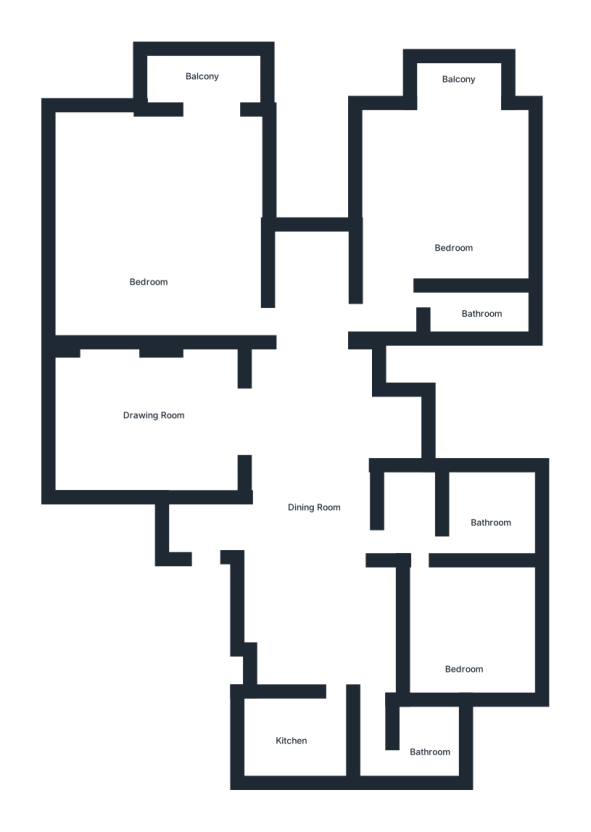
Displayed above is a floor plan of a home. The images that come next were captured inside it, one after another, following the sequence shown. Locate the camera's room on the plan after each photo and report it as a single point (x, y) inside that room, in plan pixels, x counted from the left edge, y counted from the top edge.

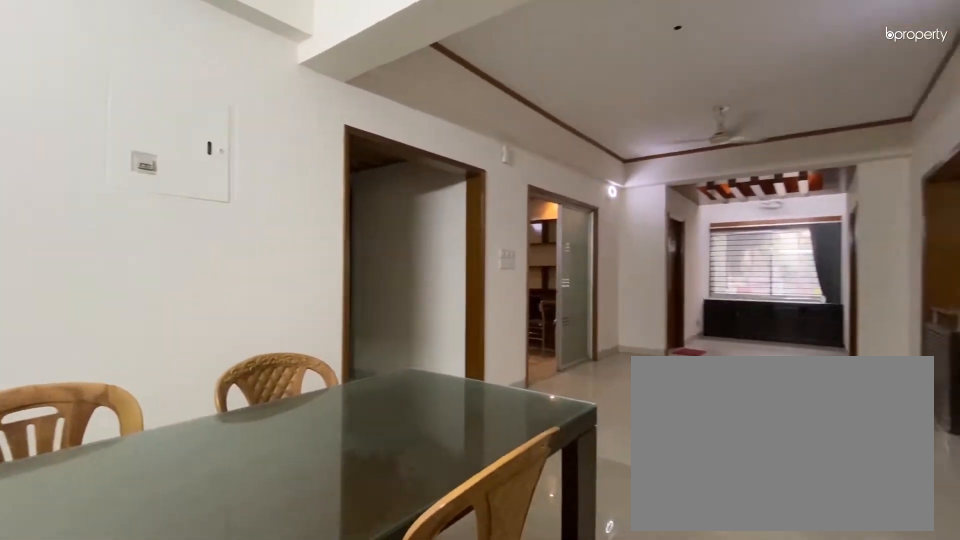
(312, 508)
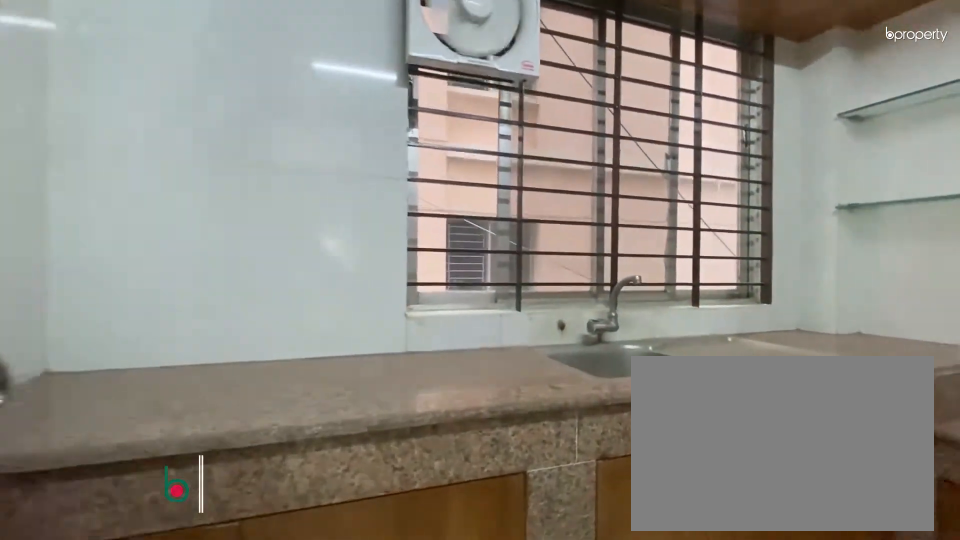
(290, 735)
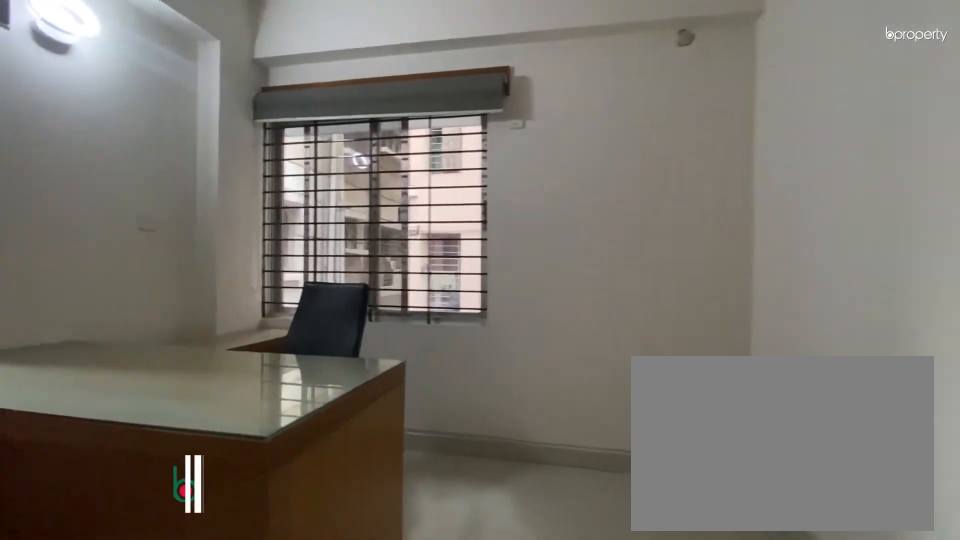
(466, 644)
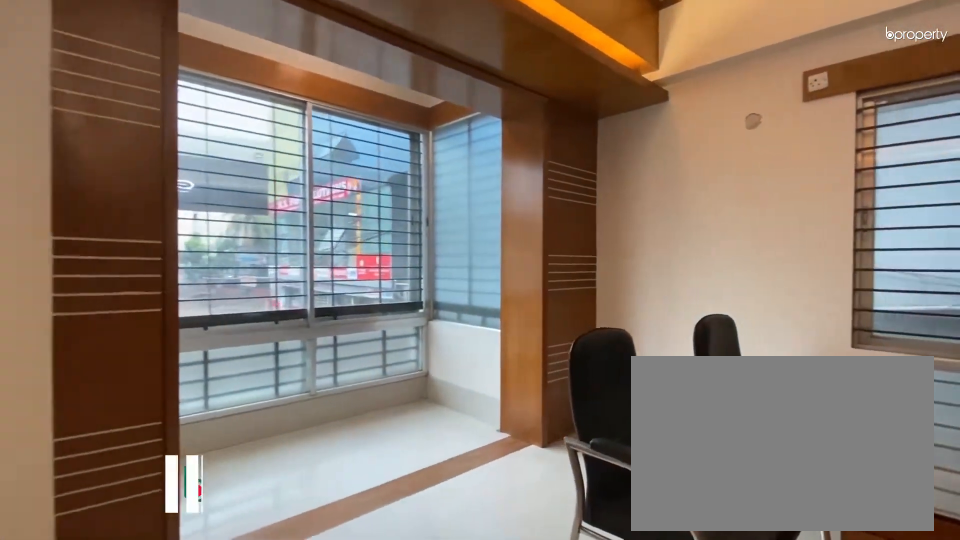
(448, 208)
